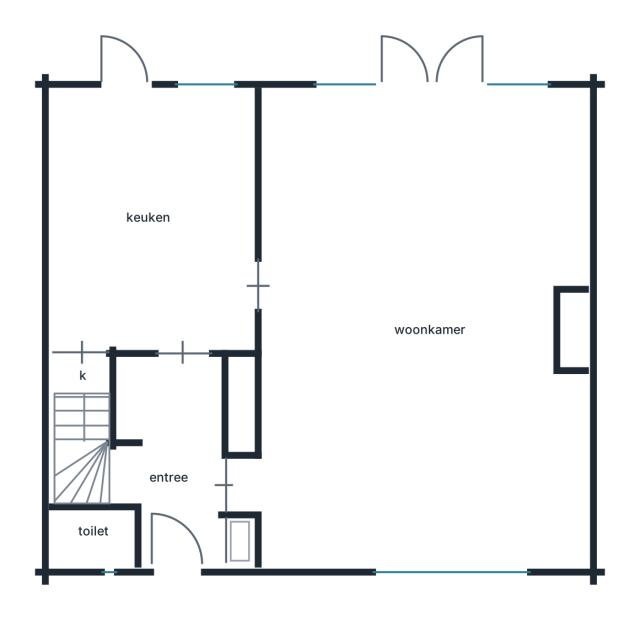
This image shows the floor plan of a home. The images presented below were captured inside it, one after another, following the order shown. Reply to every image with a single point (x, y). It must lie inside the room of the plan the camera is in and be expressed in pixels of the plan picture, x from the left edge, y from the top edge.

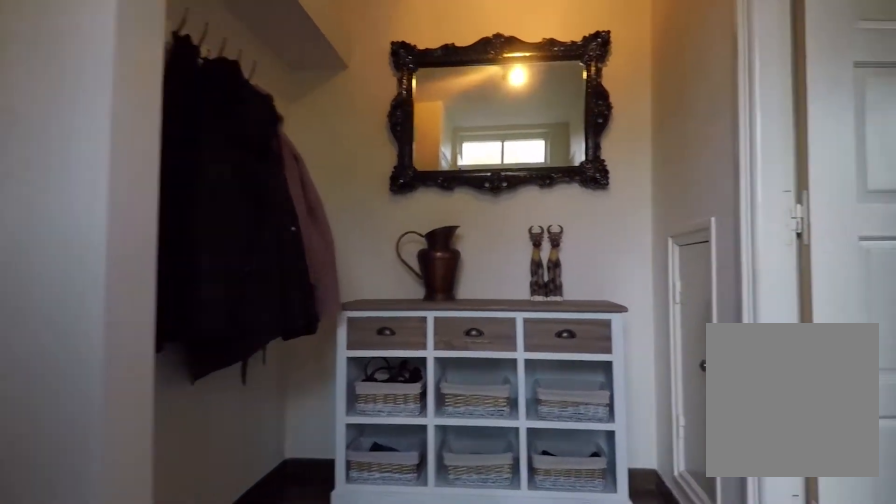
(172, 459)
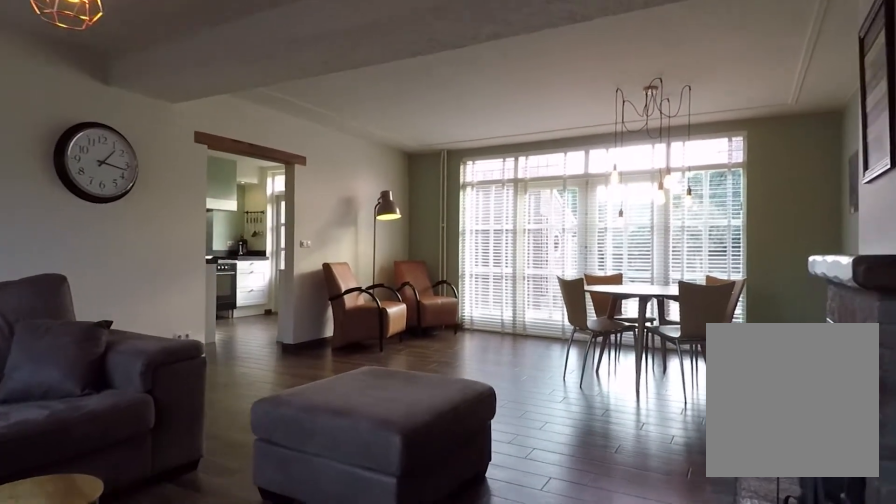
(425, 150)
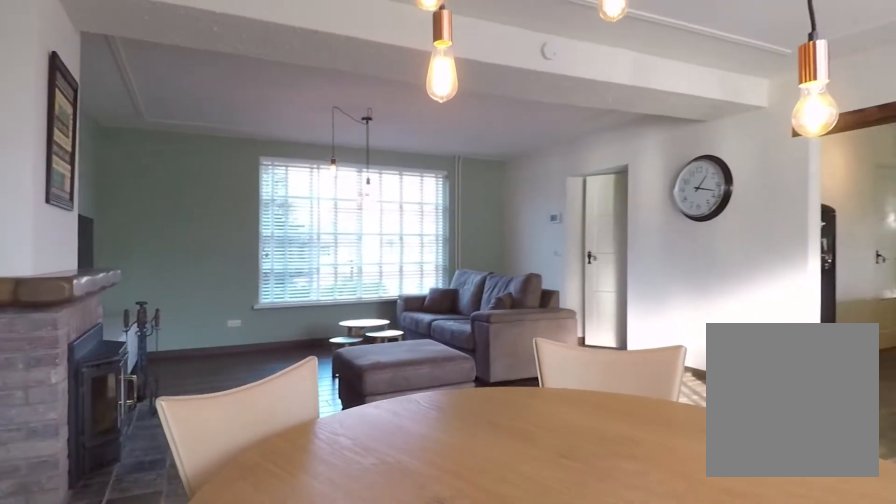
(425, 150)
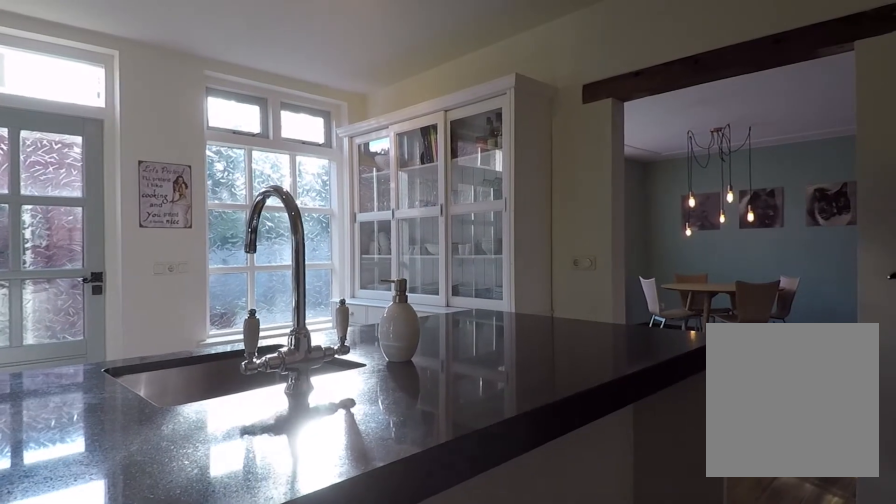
(155, 189)
